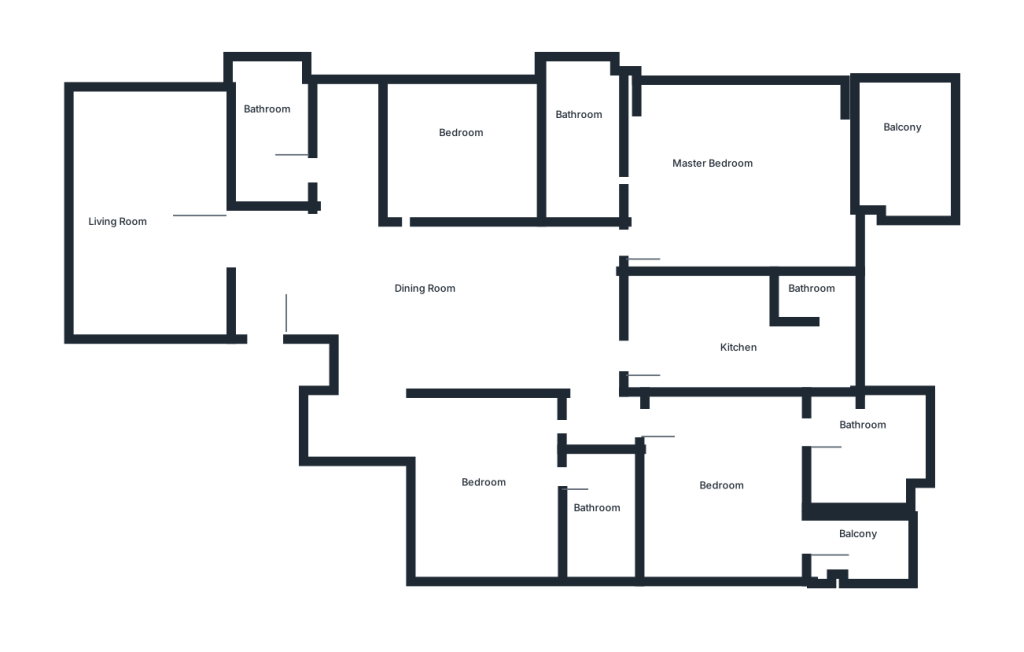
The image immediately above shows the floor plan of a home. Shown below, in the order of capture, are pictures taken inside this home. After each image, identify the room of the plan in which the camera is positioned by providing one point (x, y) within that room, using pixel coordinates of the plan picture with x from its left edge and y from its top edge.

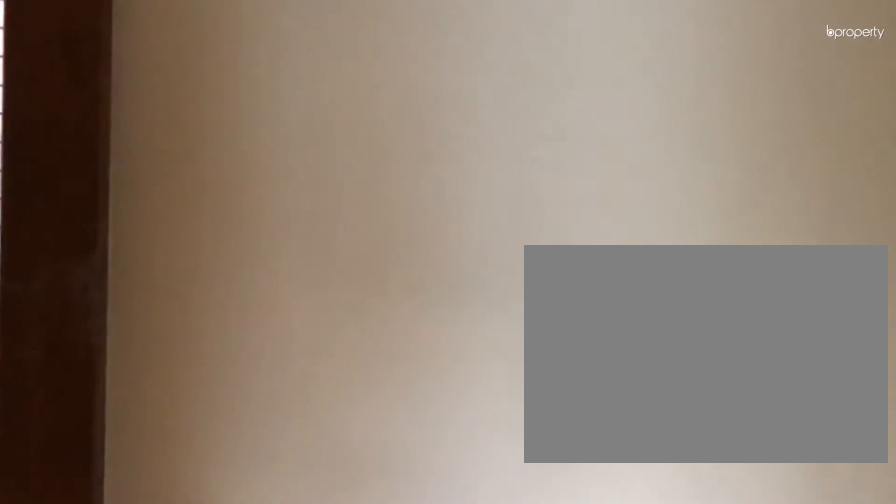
(262, 315)
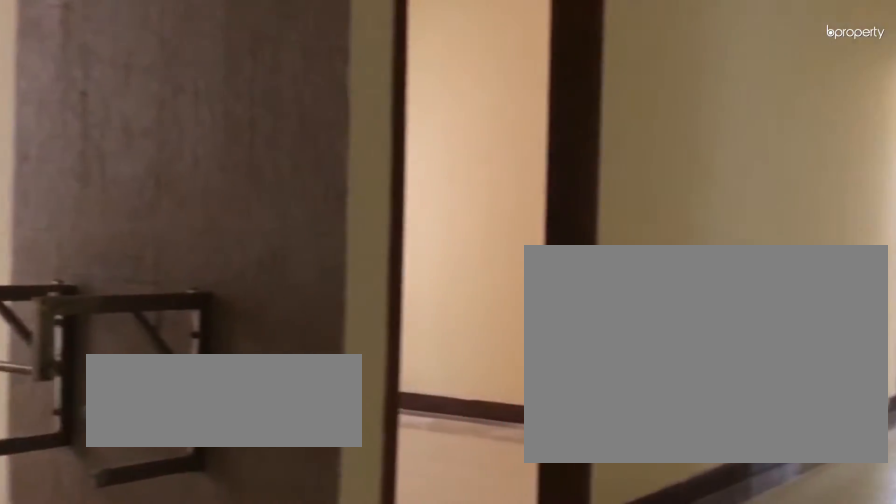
(482, 275)
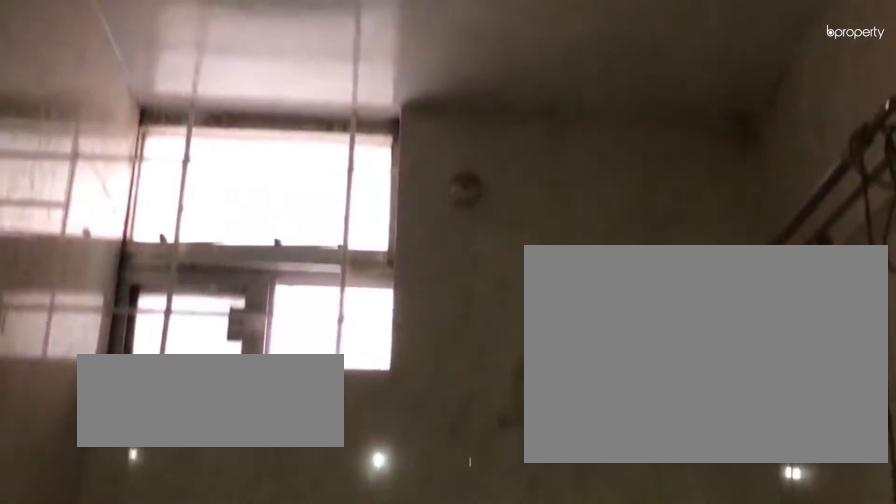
(275, 149)
